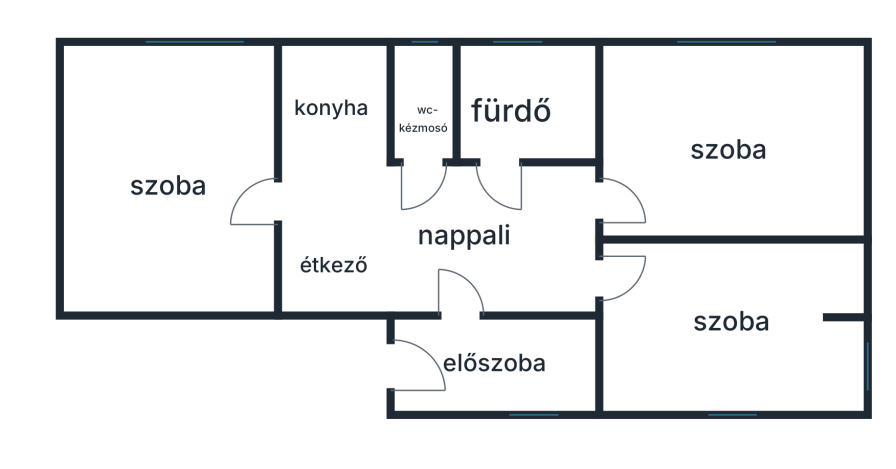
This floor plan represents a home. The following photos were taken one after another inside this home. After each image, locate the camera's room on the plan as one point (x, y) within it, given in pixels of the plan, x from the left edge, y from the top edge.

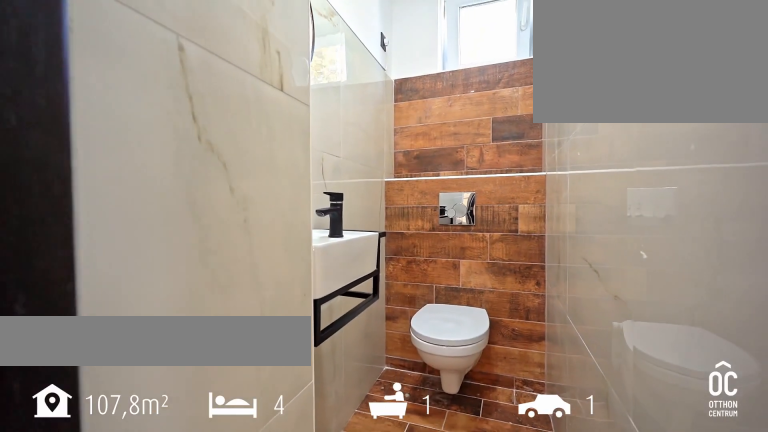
(423, 99)
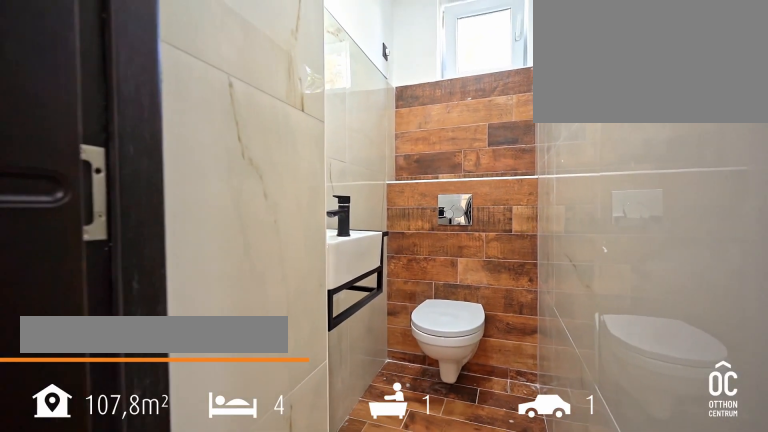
(423, 99)
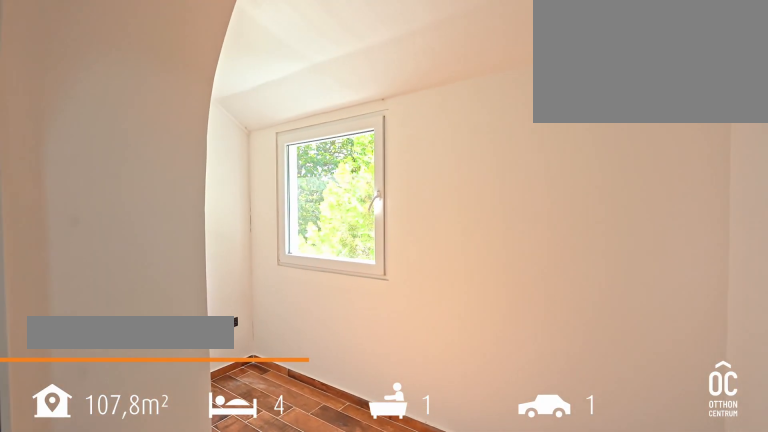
(491, 363)
